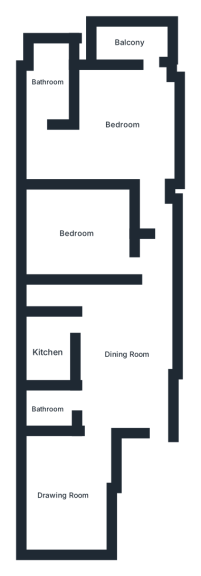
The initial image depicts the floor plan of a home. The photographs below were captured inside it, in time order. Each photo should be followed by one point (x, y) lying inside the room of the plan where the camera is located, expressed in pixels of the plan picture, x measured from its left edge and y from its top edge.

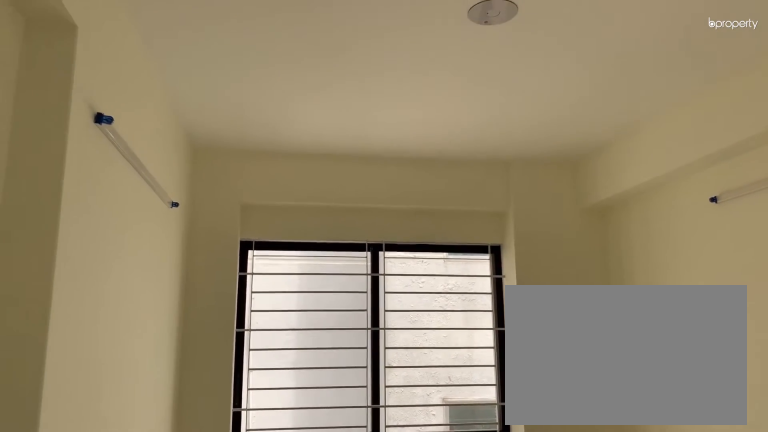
(63, 495)
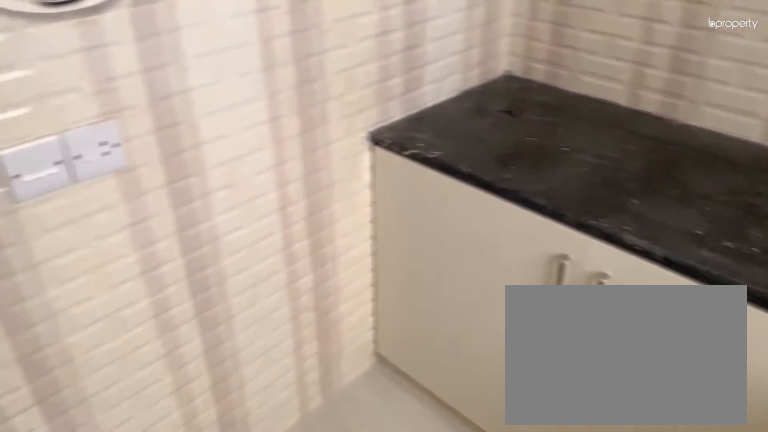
(48, 349)
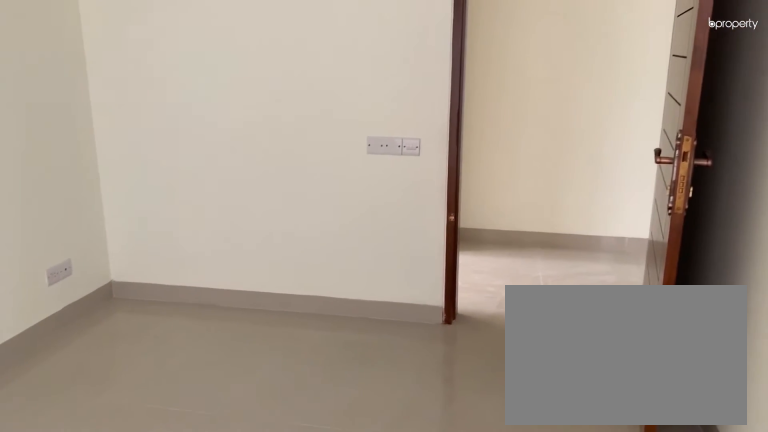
(76, 233)
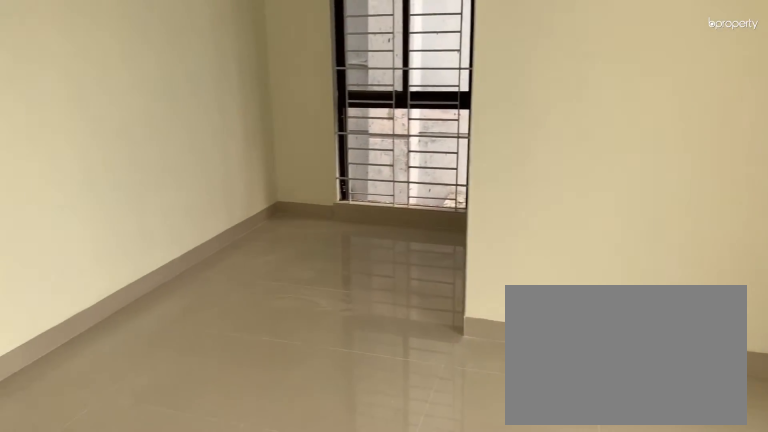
(119, 121)
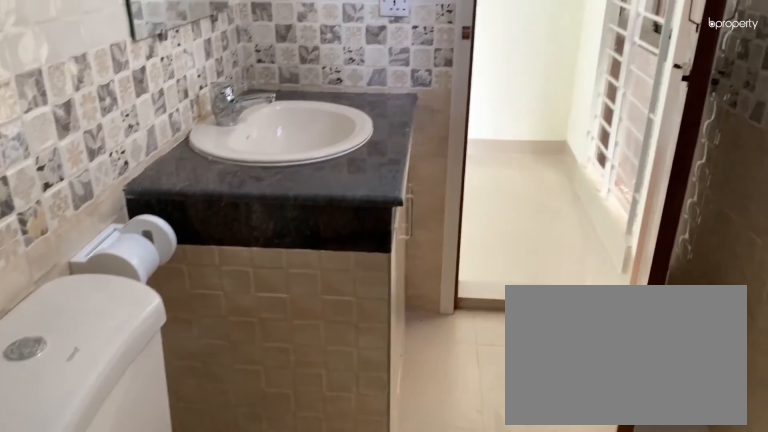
(46, 81)
